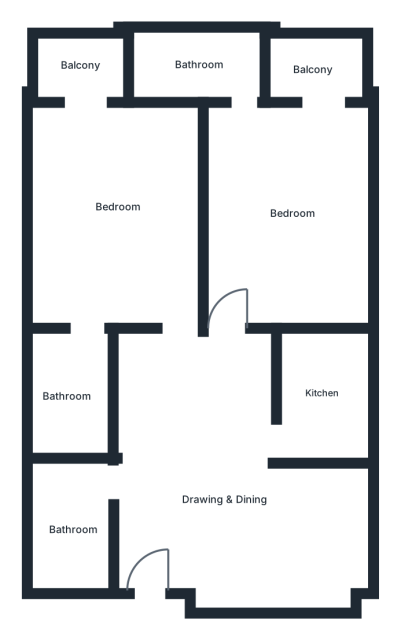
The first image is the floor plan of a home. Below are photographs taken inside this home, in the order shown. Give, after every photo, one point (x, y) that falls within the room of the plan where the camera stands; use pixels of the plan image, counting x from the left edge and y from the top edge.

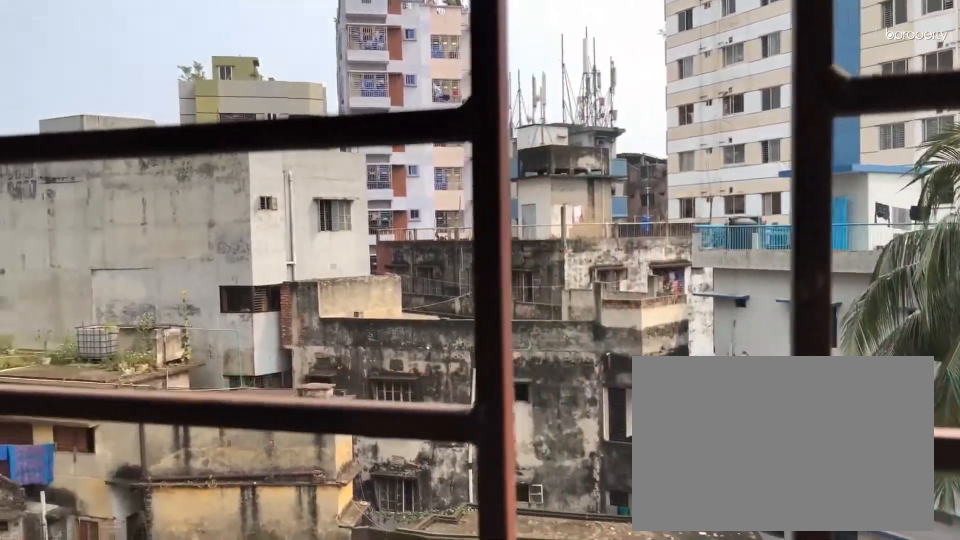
(313, 73)
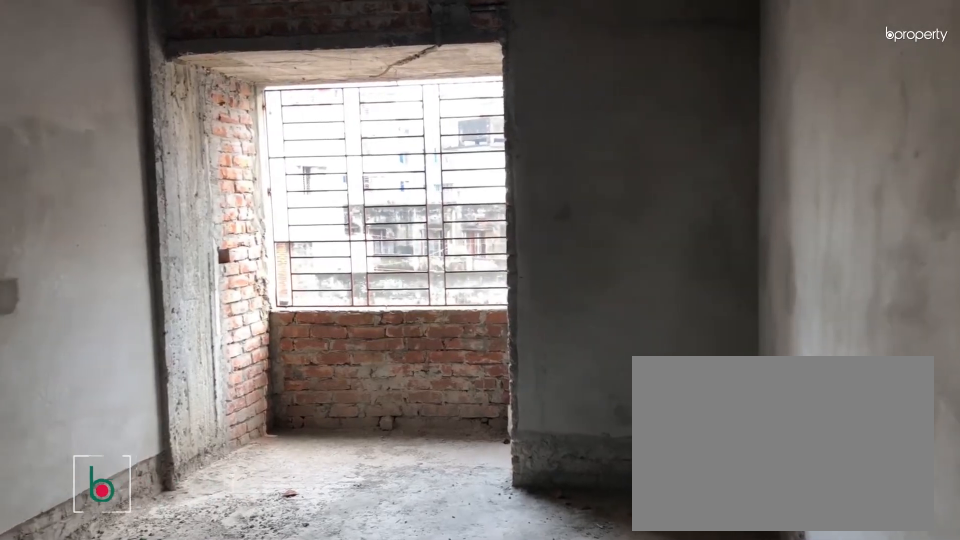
(120, 207)
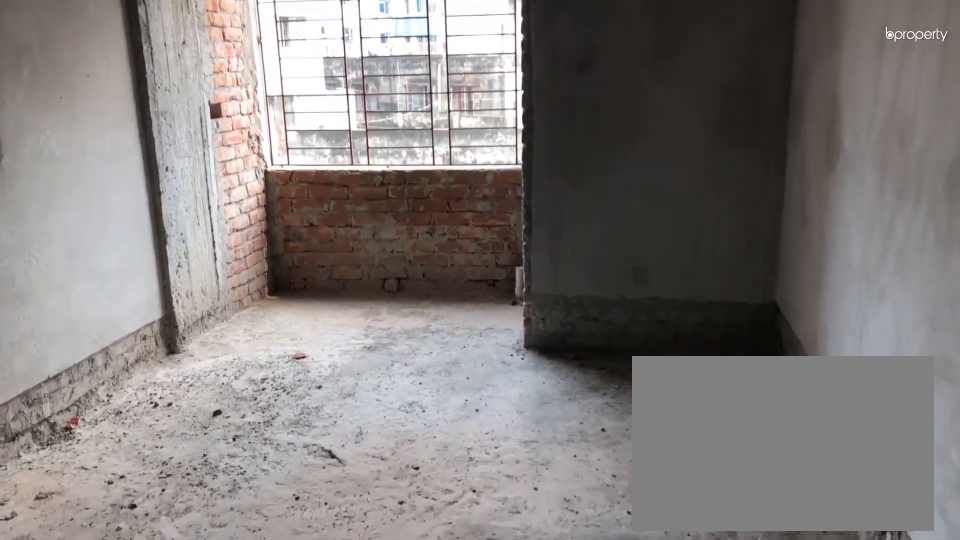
(120, 207)
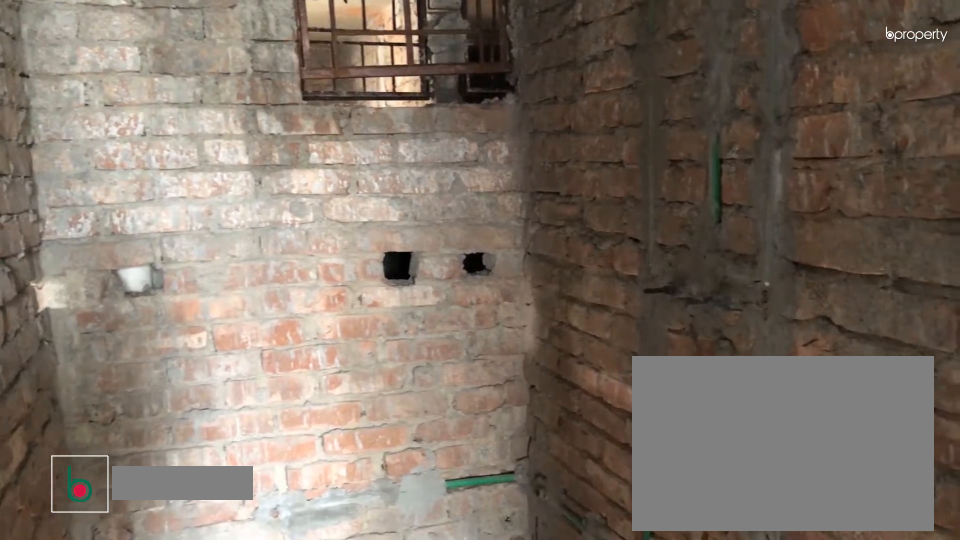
(66, 395)
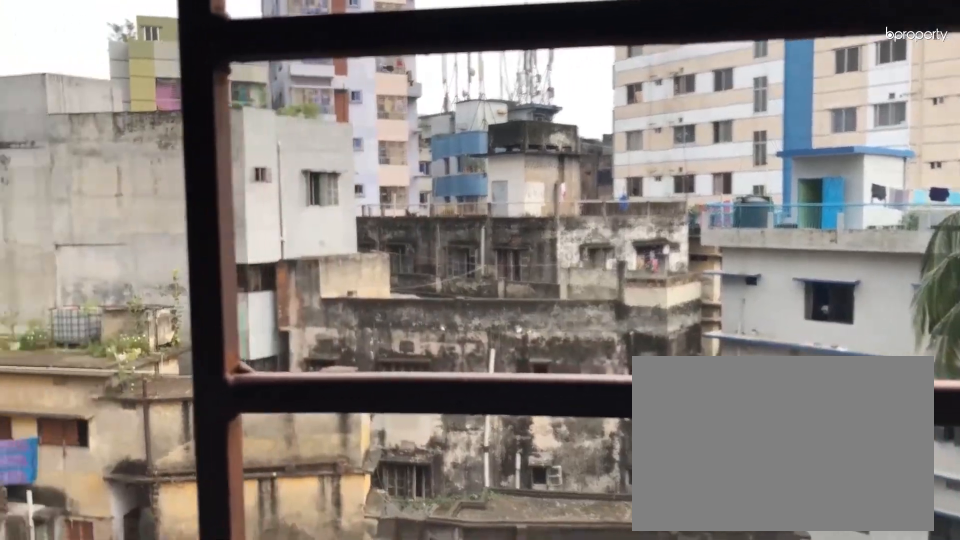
(76, 68)
